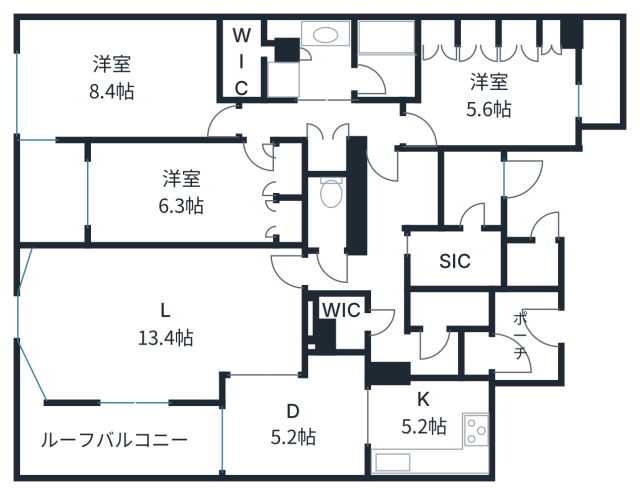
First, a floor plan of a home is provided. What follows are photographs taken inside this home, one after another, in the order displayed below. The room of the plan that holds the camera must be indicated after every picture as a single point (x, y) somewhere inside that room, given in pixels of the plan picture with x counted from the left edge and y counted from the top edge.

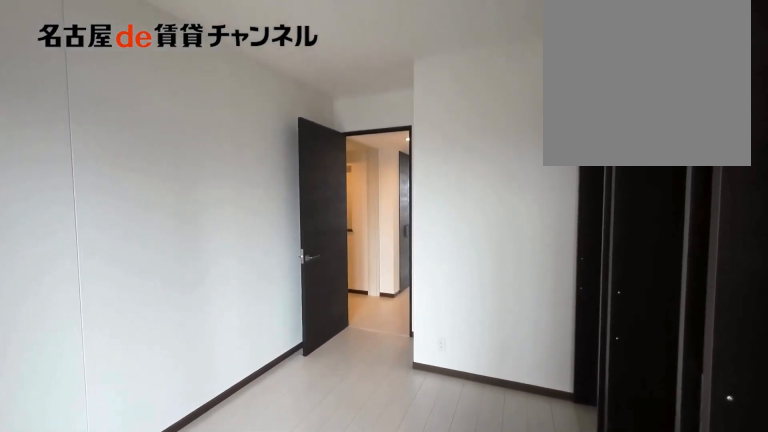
(494, 96)
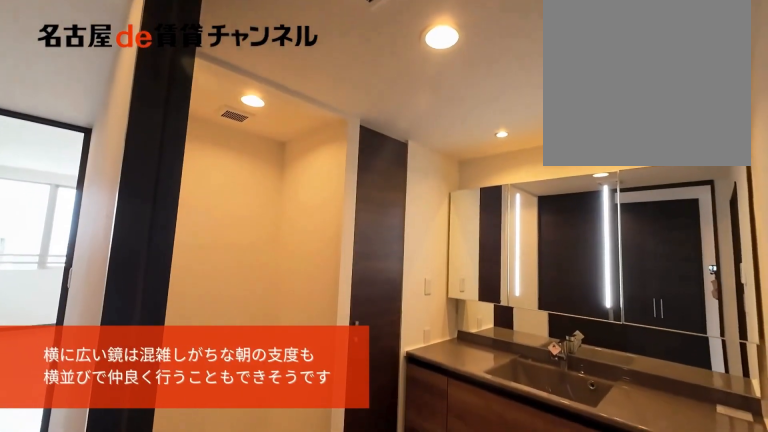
(315, 64)
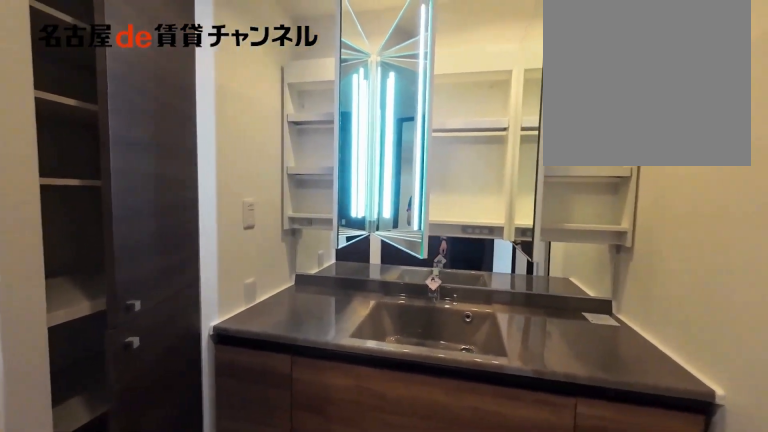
(315, 64)
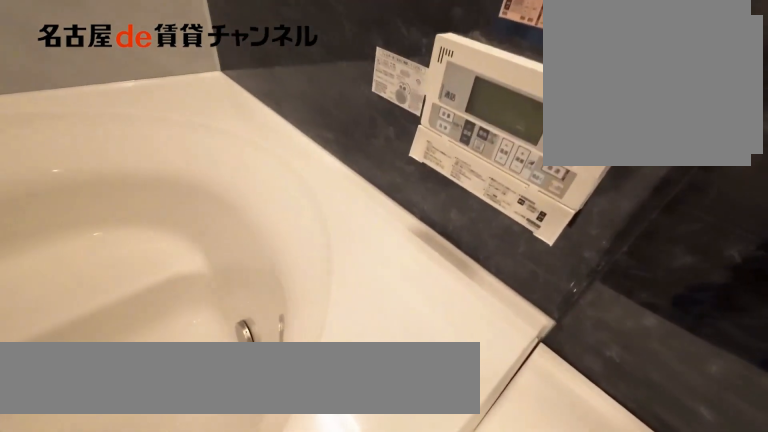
(386, 59)
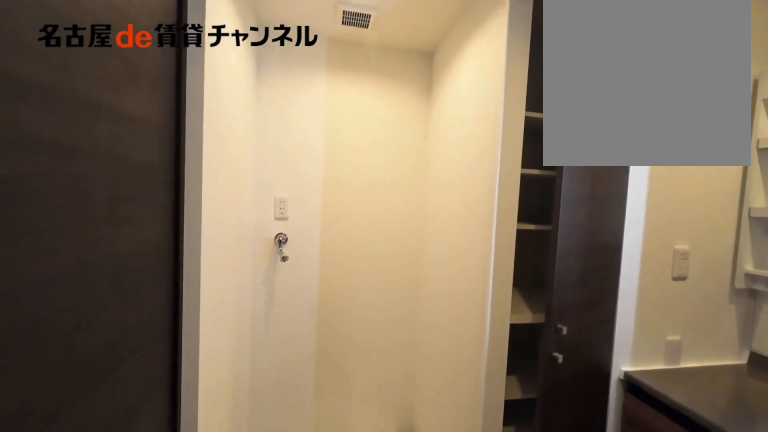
(316, 64)
